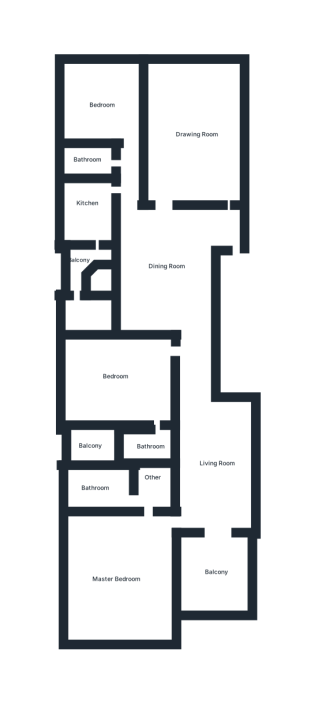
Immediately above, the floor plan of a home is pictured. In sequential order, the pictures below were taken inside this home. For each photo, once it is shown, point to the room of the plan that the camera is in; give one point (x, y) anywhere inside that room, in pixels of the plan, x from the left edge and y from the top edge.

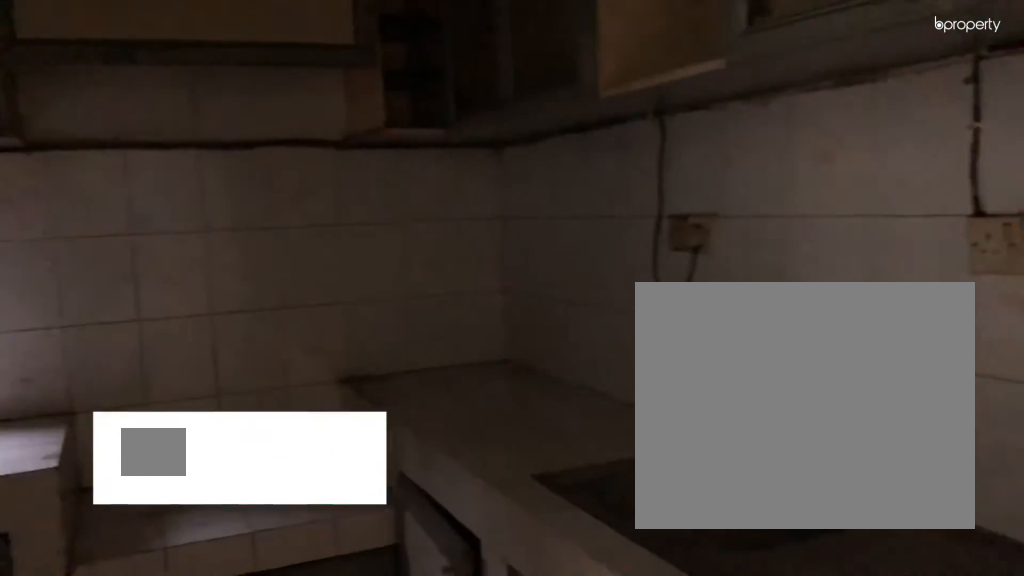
(93, 219)
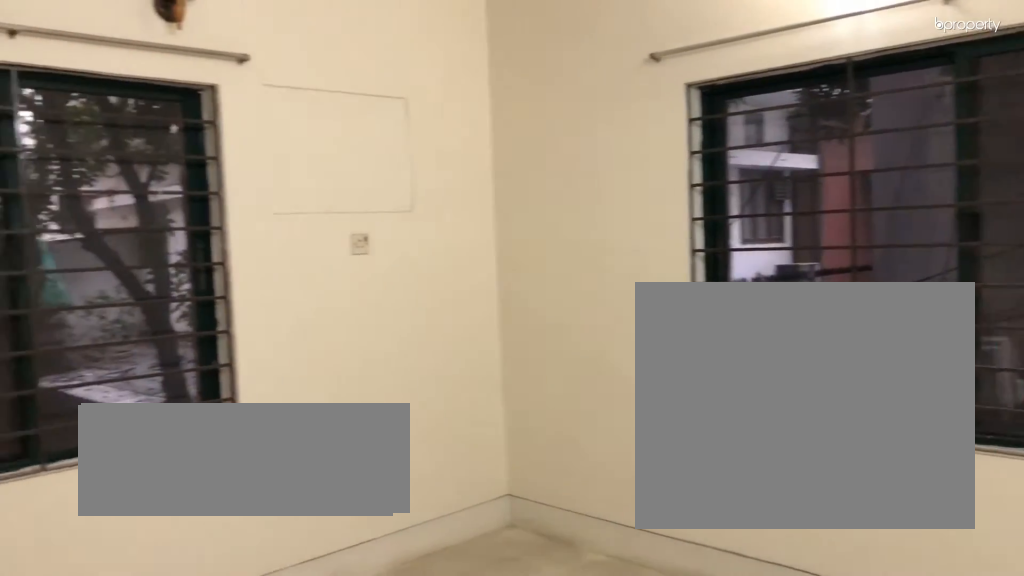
(103, 103)
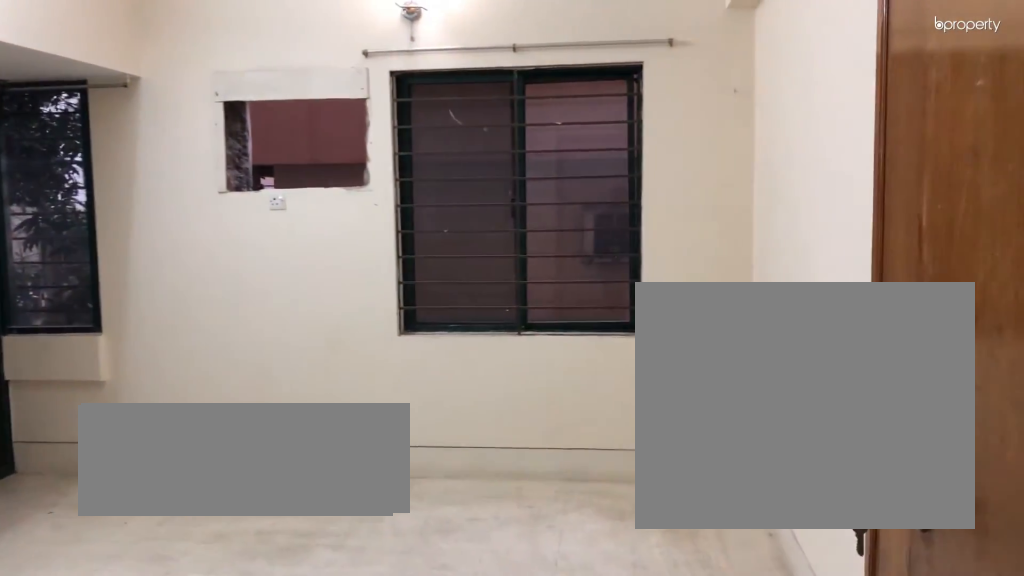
(119, 372)
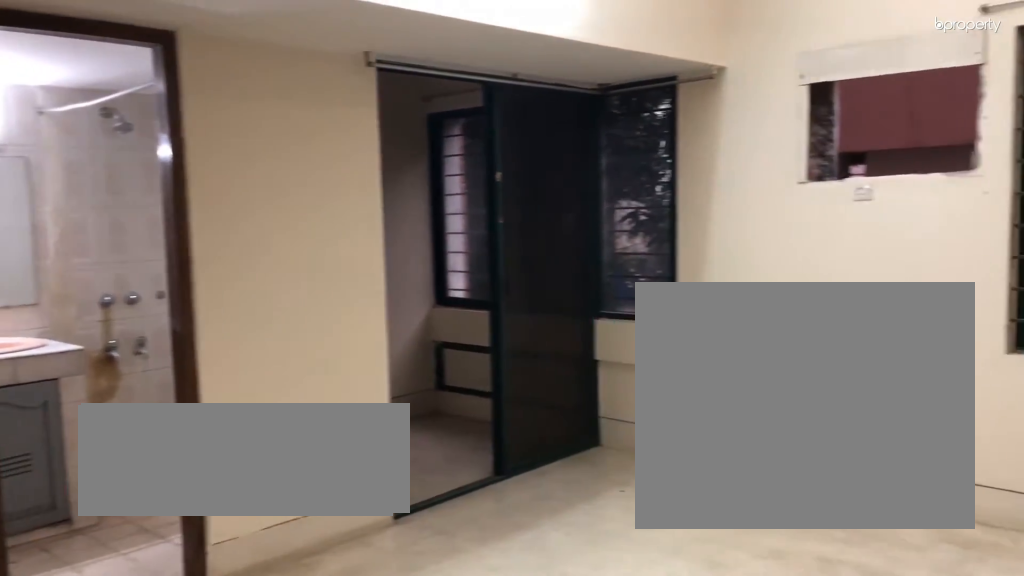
(119, 372)
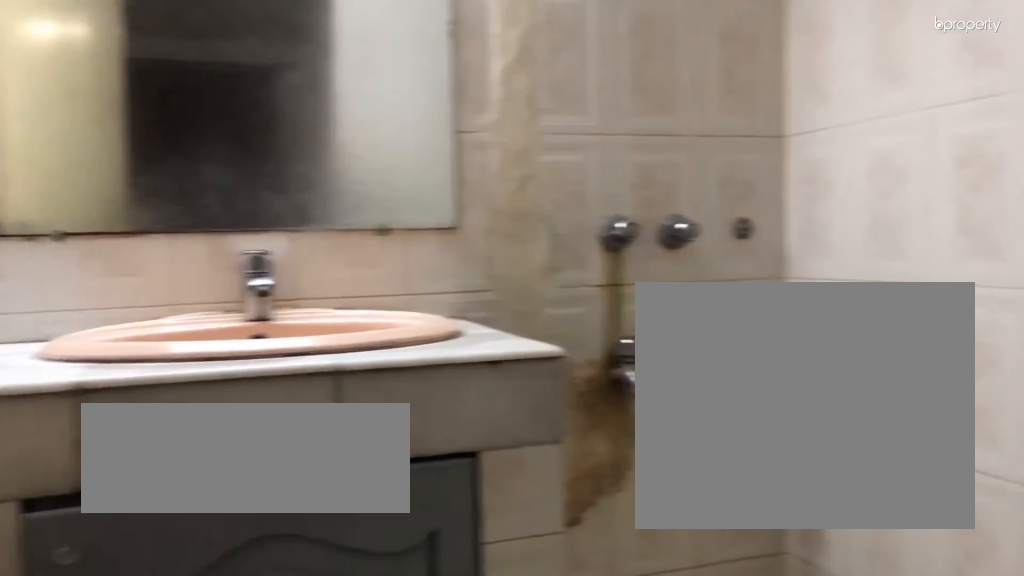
(146, 447)
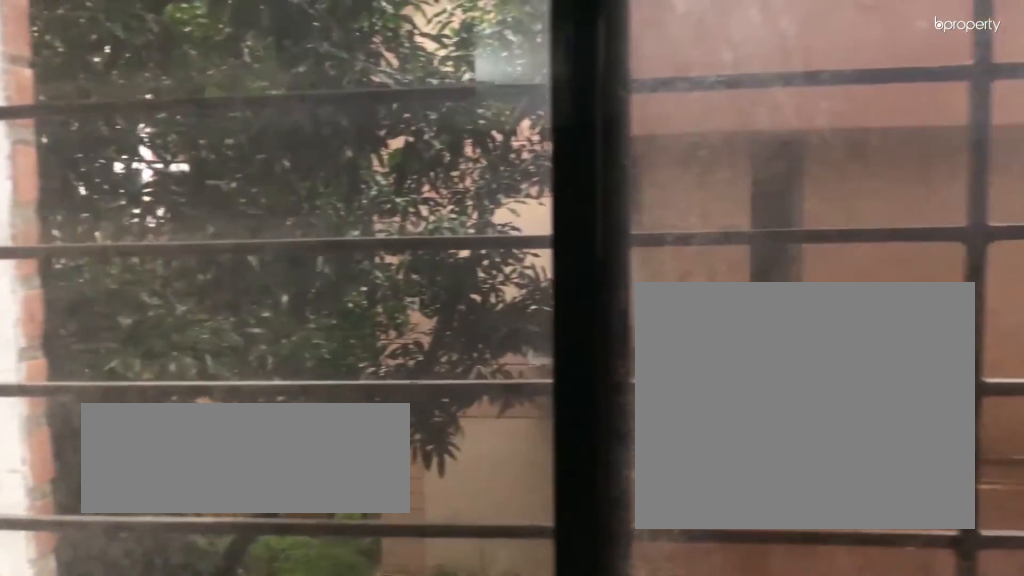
(98, 445)
